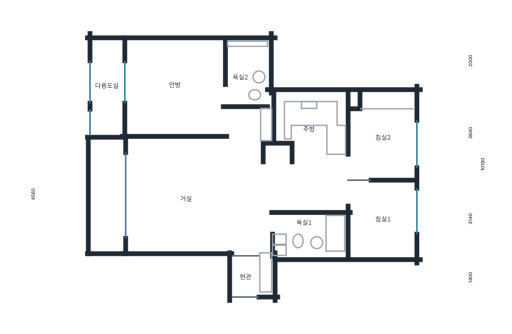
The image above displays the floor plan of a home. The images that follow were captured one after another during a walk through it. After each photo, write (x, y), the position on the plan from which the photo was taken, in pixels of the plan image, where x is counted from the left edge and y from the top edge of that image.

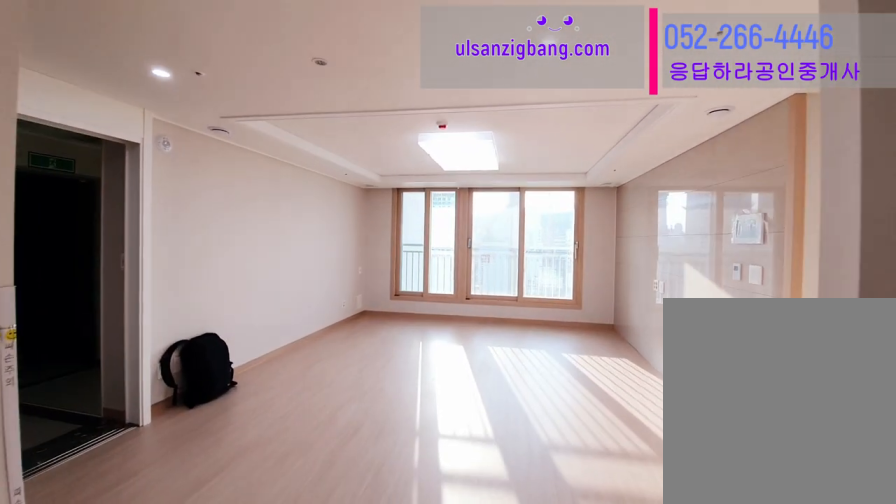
(271, 178)
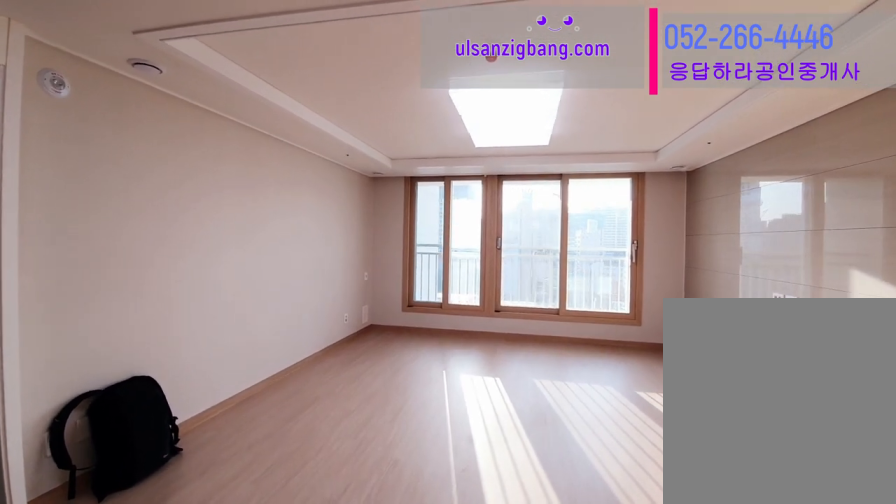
(271, 178)
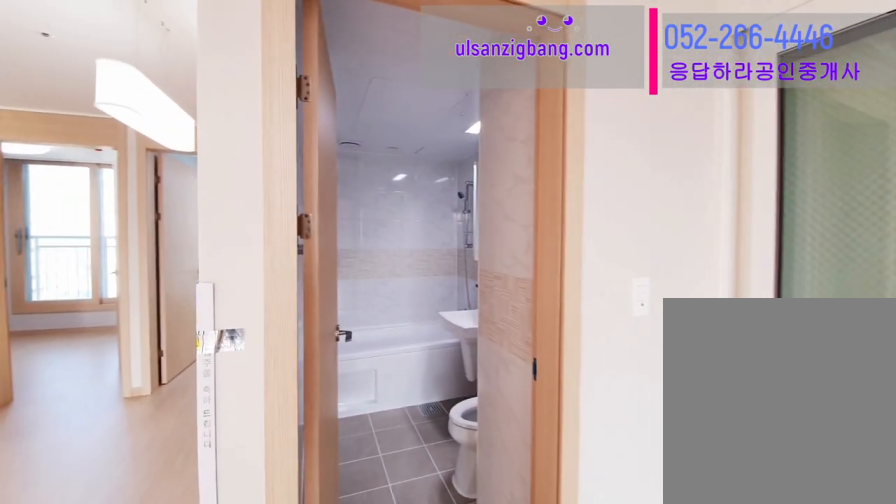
(229, 205)
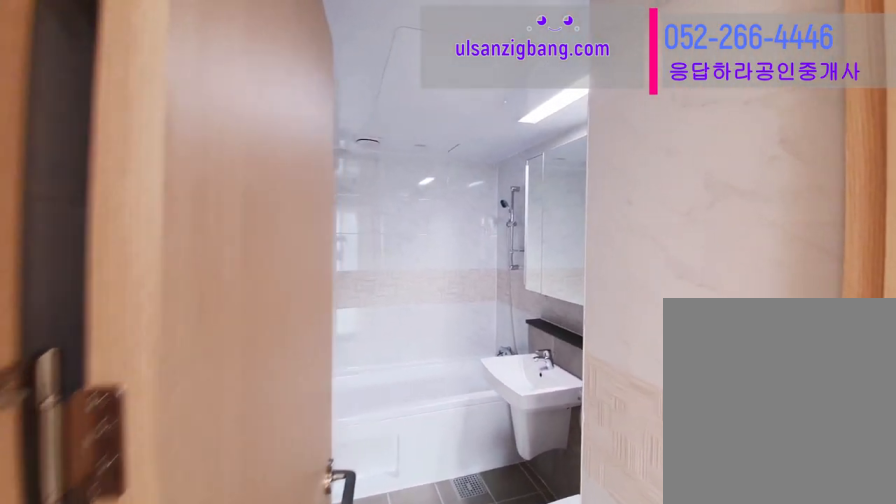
(229, 204)
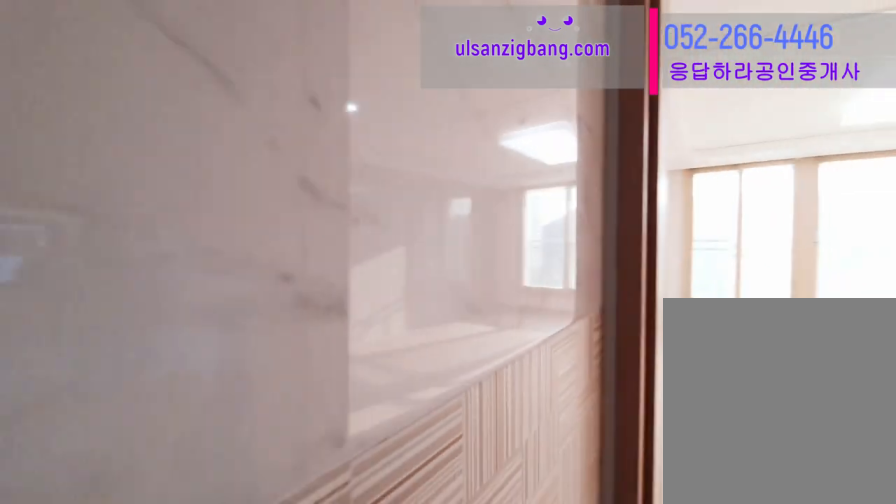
(307, 232)
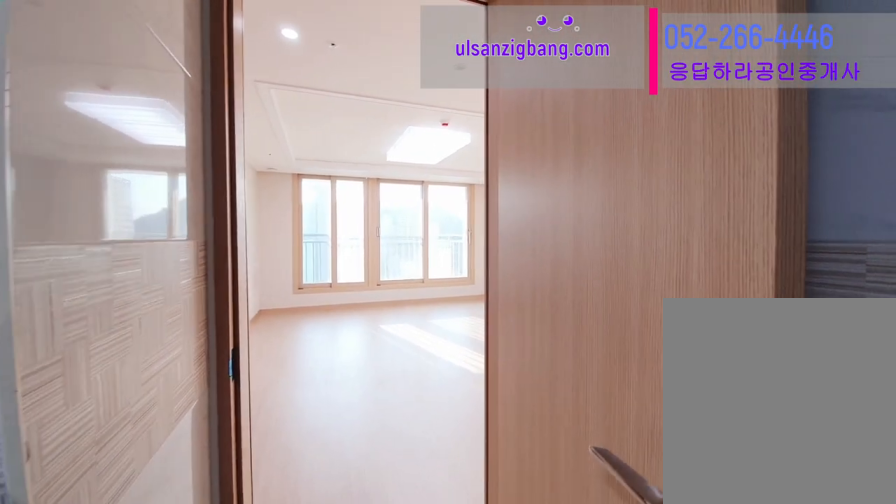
(307, 233)
